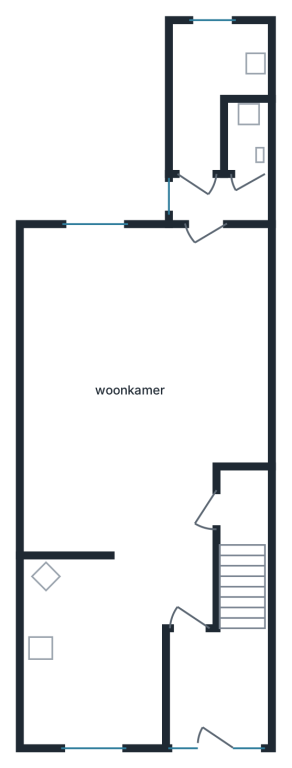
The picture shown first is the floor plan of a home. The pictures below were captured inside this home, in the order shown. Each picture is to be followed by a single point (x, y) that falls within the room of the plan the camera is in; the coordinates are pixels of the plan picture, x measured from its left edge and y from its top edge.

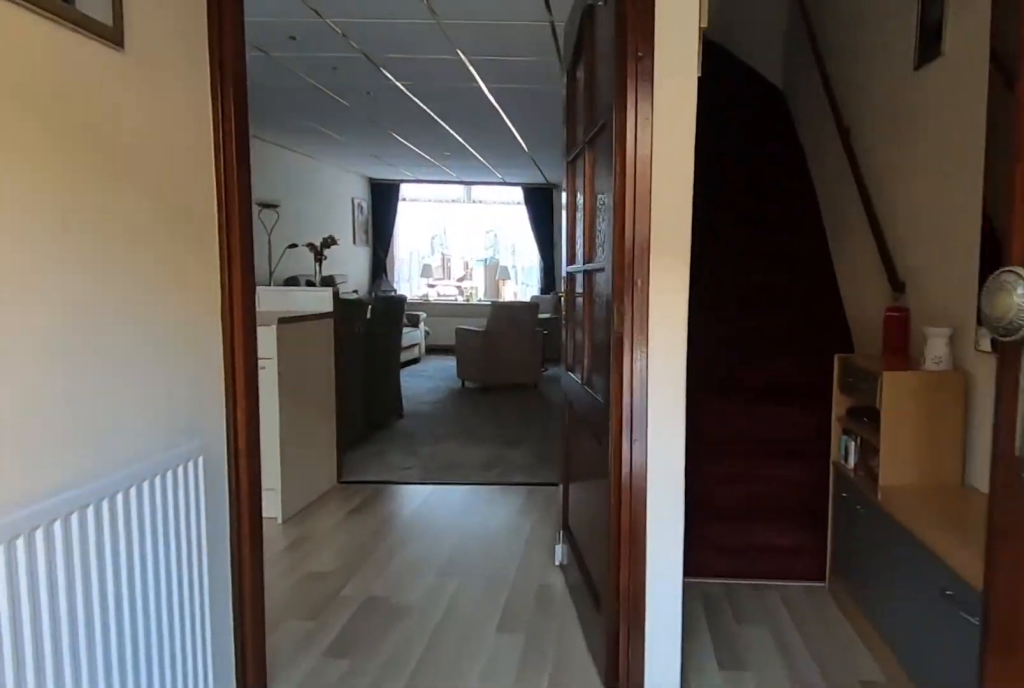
(215, 686)
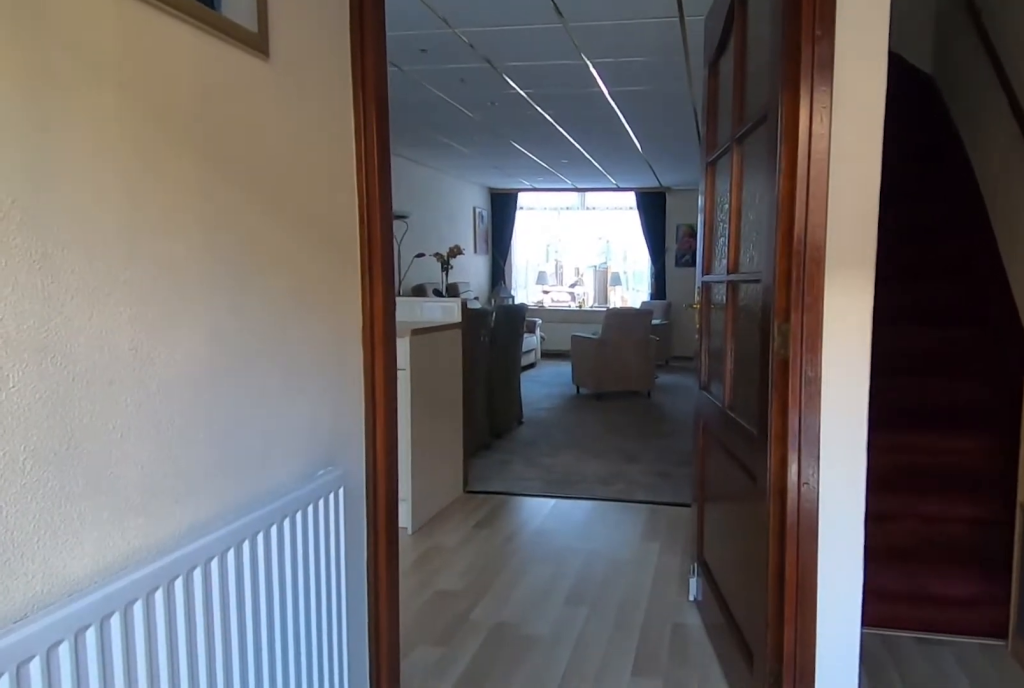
(215, 686)
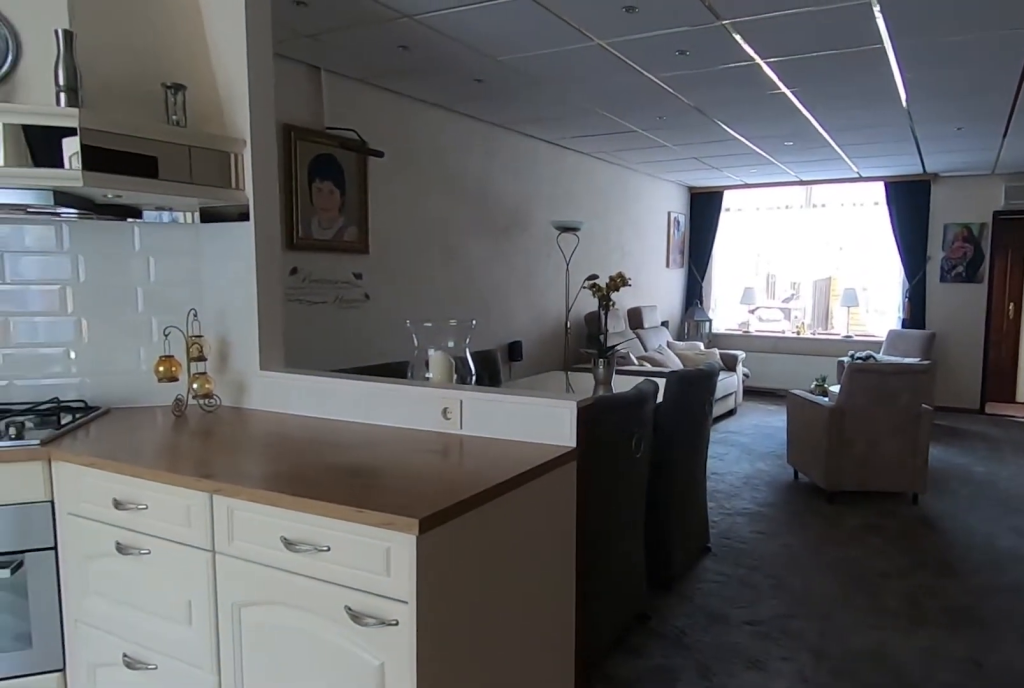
(124, 435)
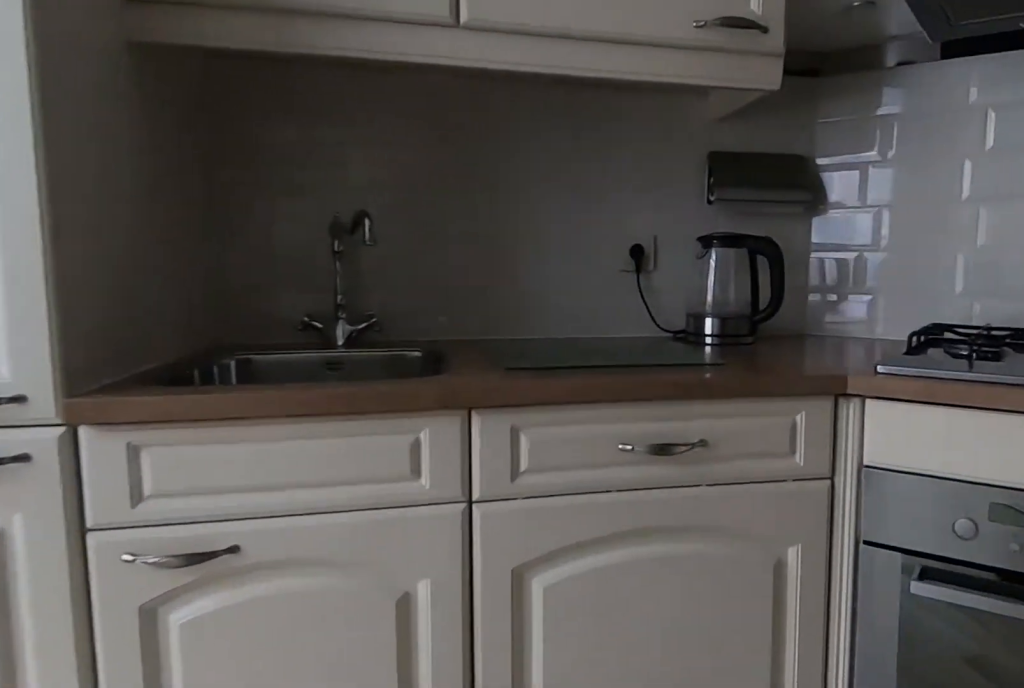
(89, 655)
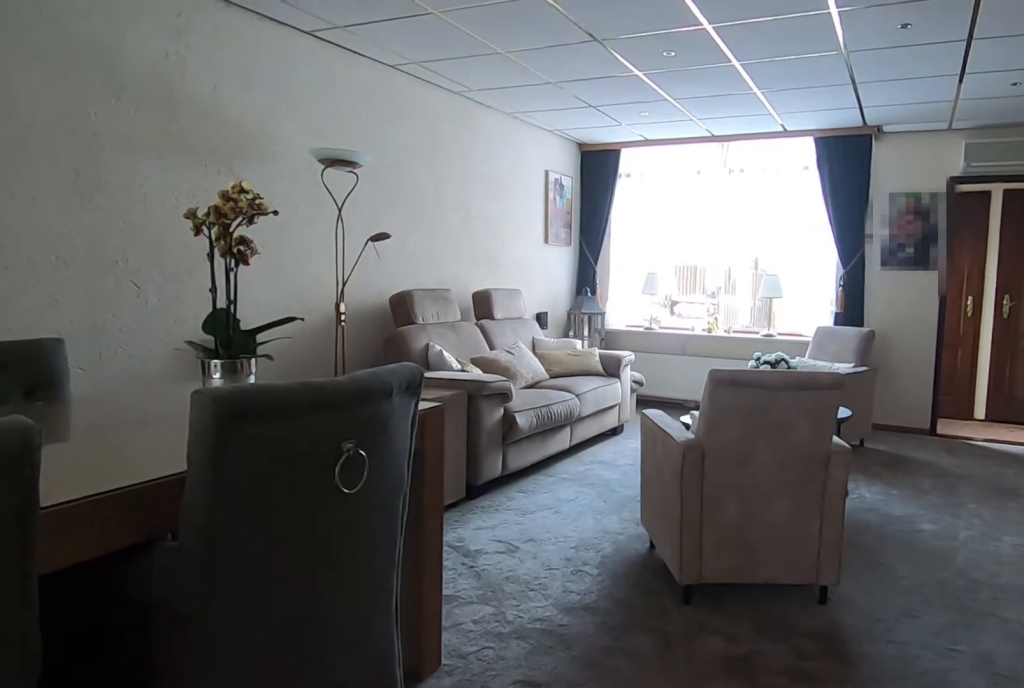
(122, 435)
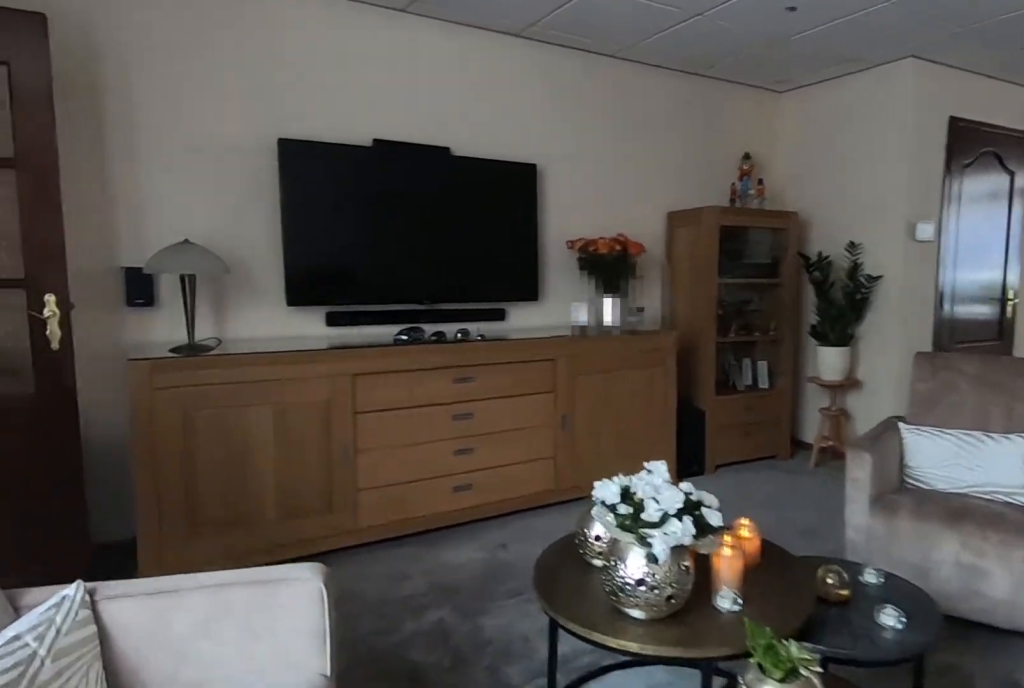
(122, 435)
